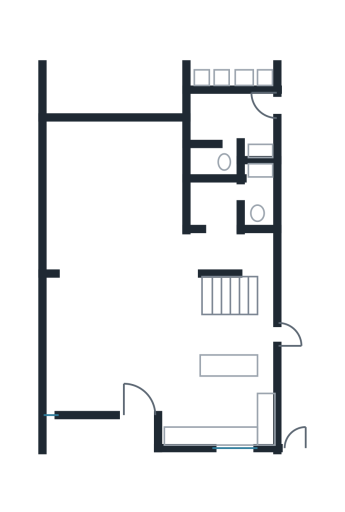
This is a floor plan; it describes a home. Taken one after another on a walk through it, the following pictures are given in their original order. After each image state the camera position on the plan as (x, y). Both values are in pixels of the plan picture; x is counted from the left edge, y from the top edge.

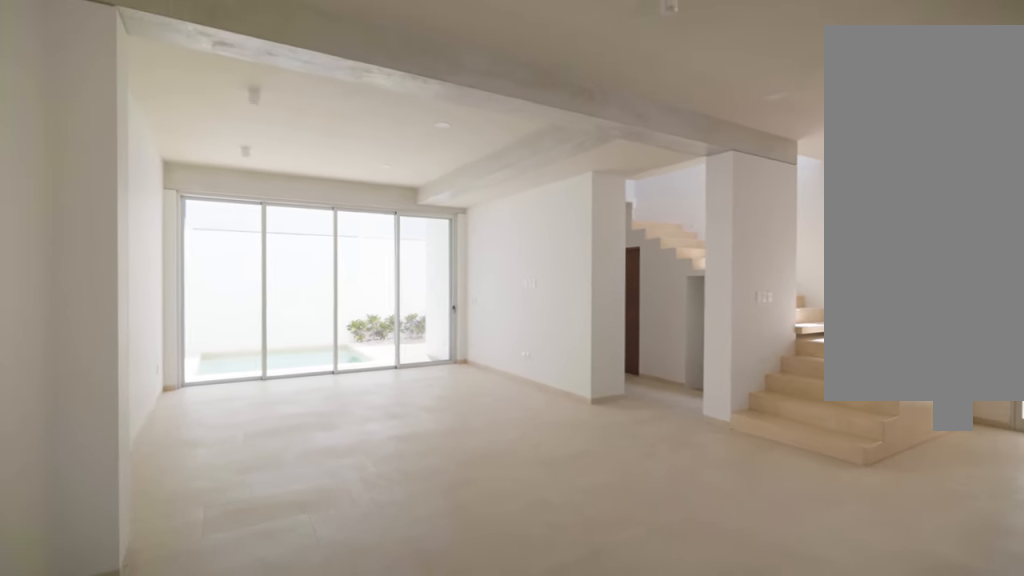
(106, 395)
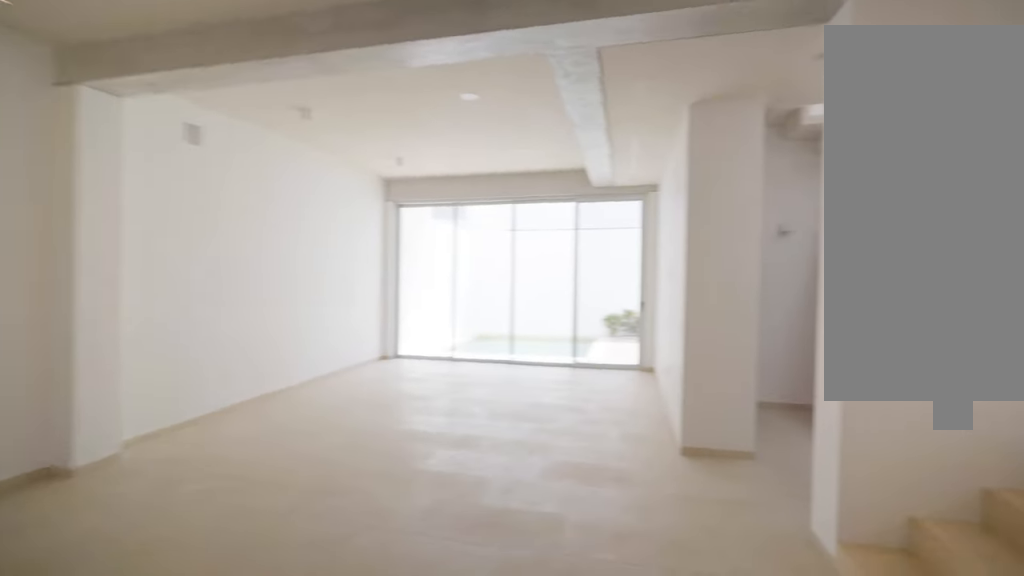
(132, 395)
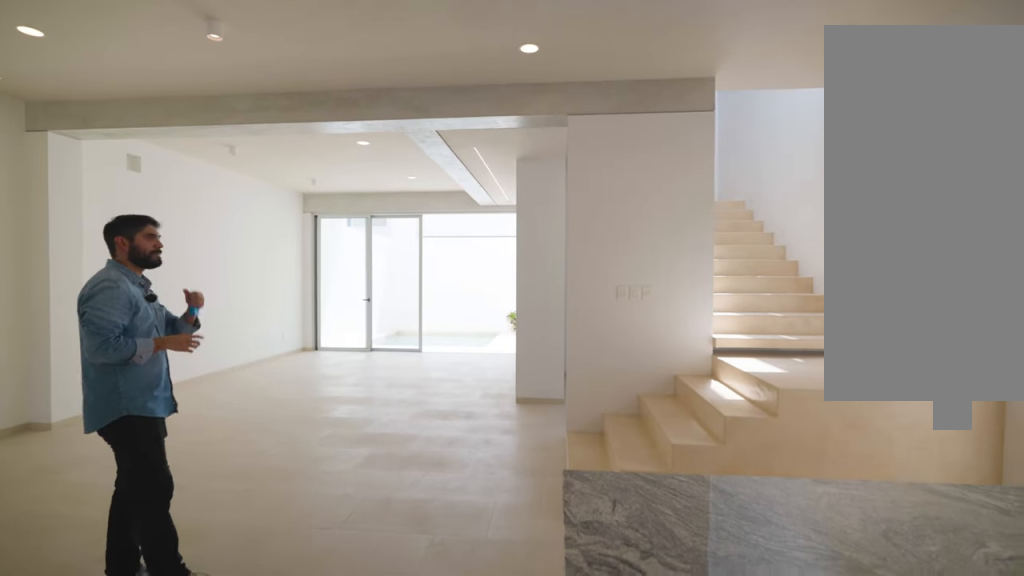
(191, 343)
